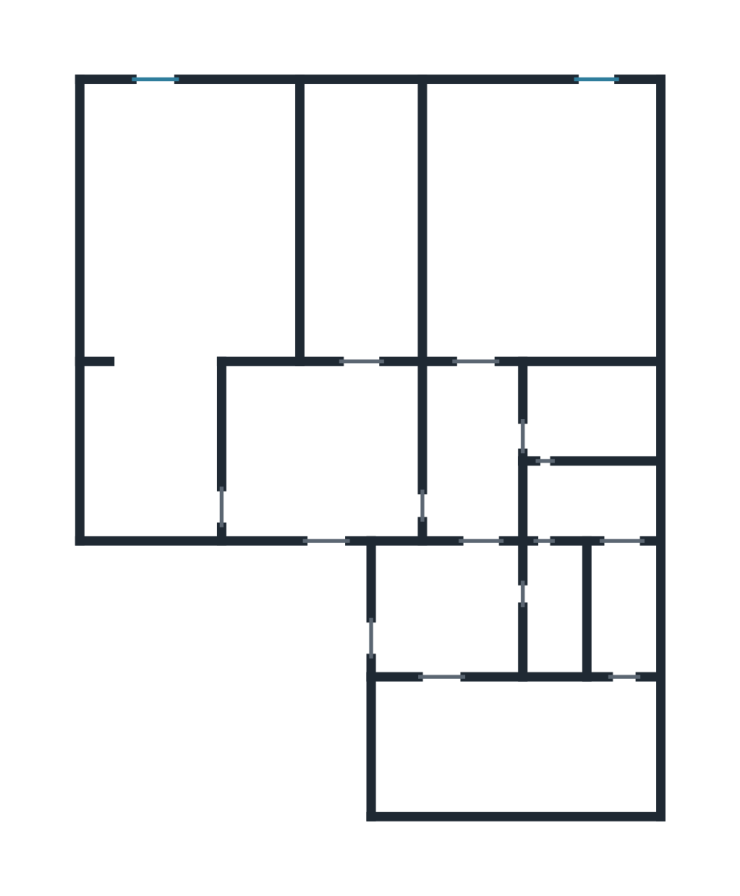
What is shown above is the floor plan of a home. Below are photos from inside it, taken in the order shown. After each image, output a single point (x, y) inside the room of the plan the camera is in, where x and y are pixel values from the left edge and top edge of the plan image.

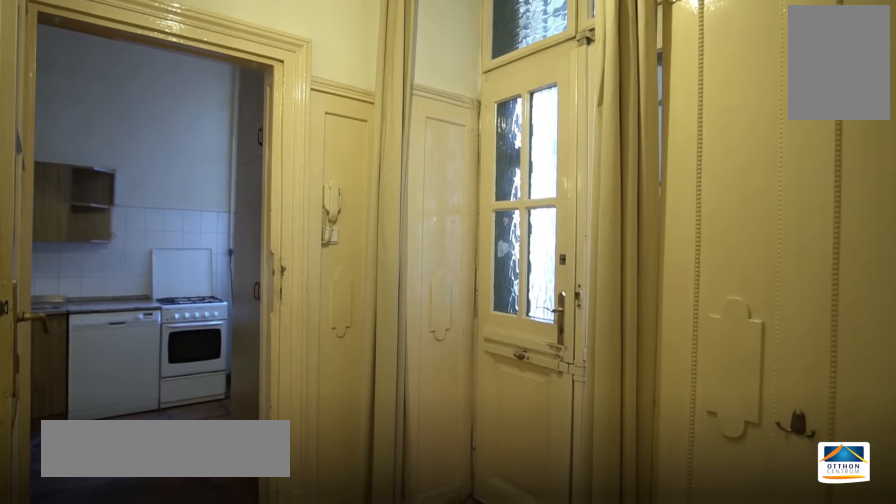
(453, 609)
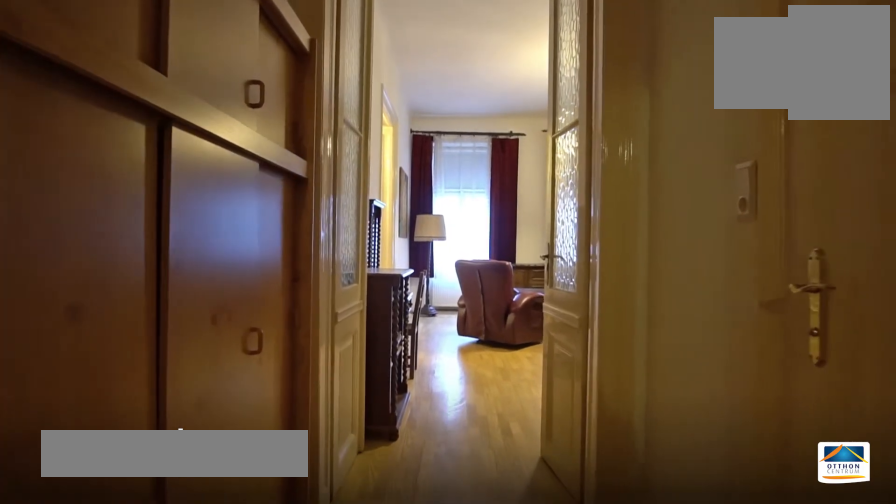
(476, 452)
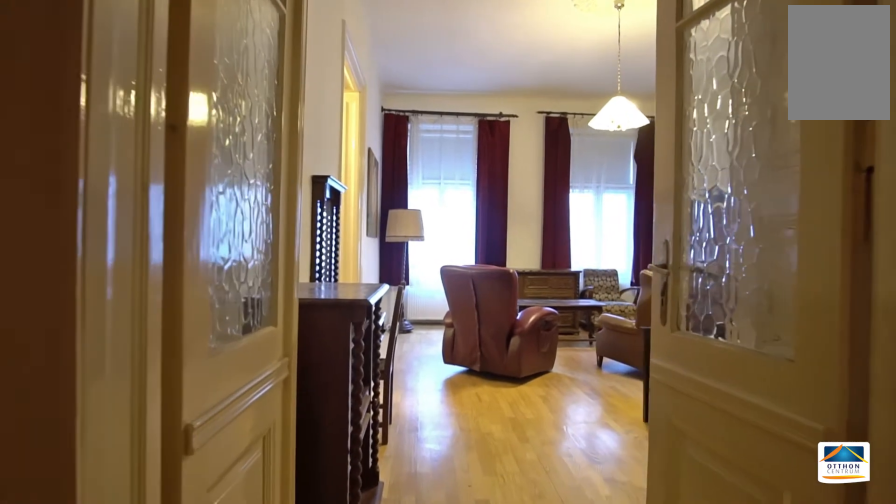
(476, 452)
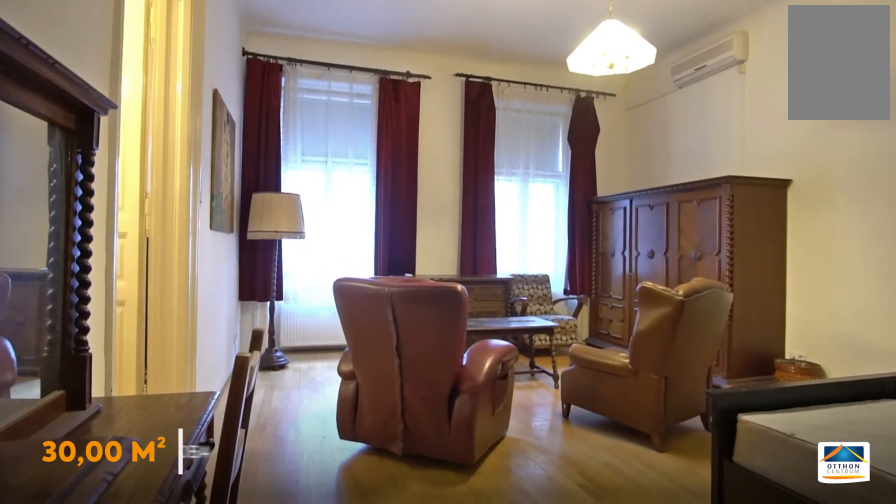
(554, 232)
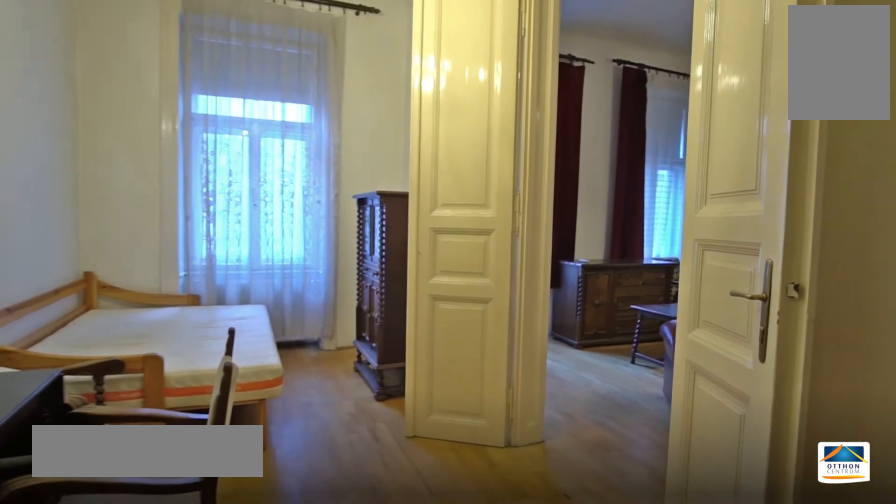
(368, 220)
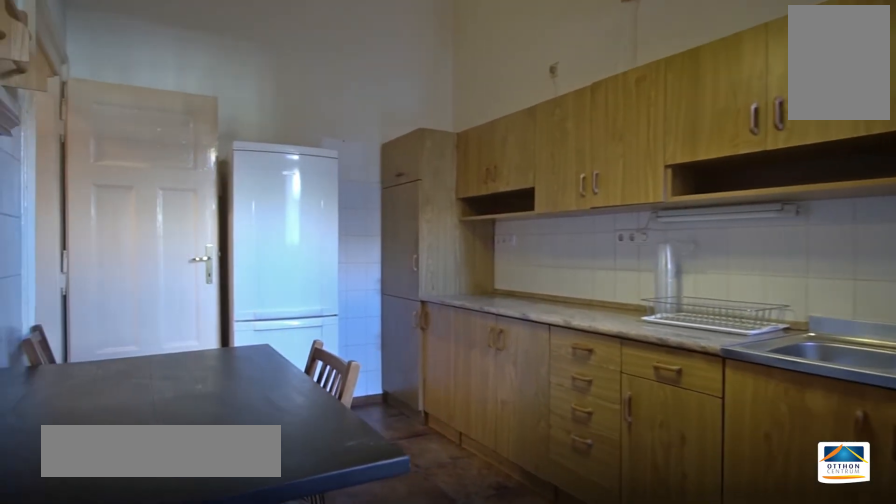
(511, 745)
